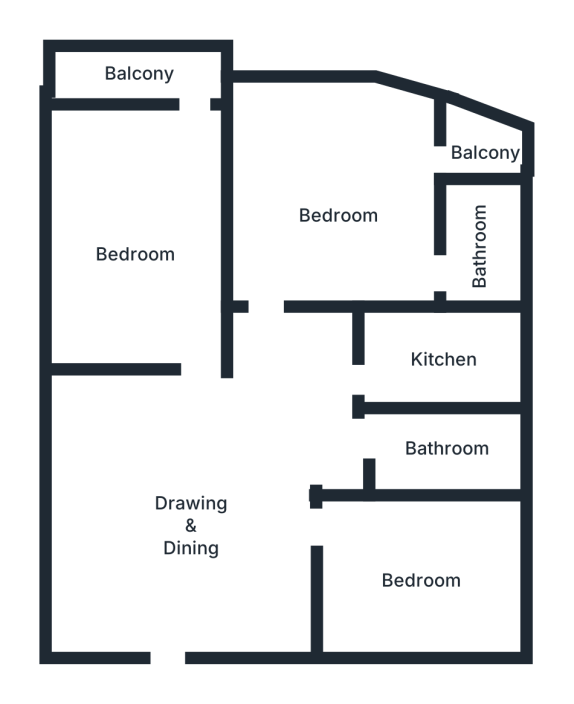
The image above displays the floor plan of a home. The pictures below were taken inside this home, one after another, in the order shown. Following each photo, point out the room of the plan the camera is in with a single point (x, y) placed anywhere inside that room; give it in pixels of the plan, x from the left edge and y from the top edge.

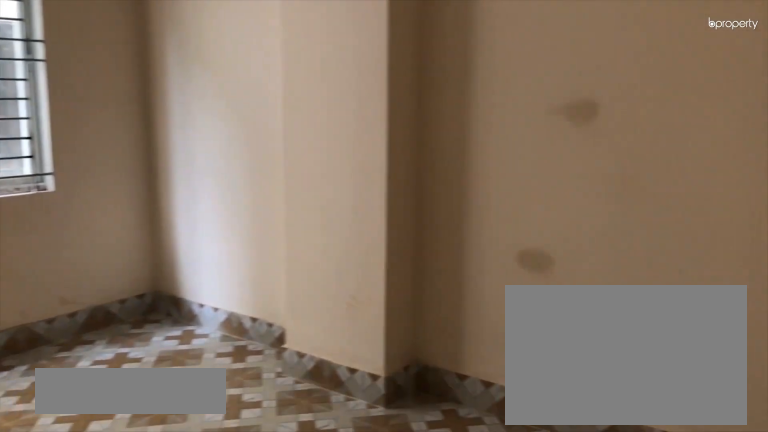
(424, 580)
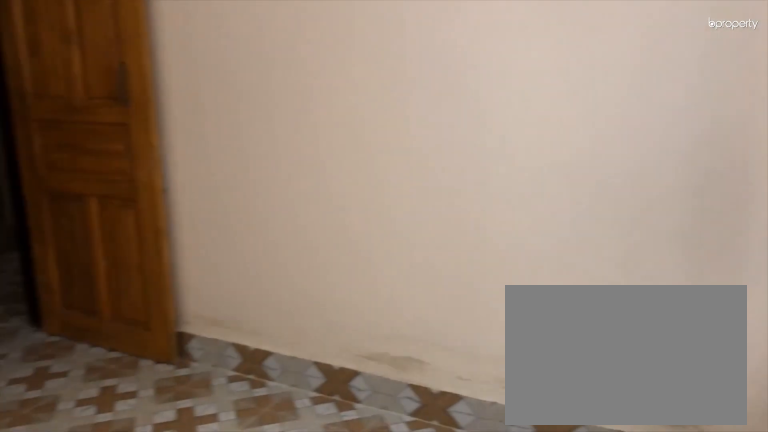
(424, 580)
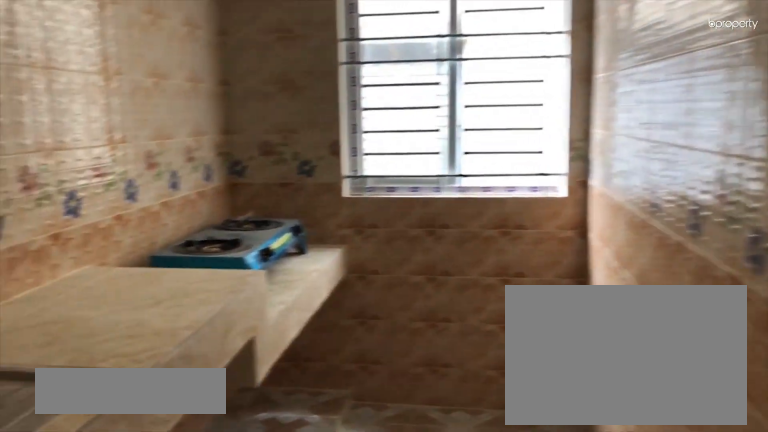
(444, 360)
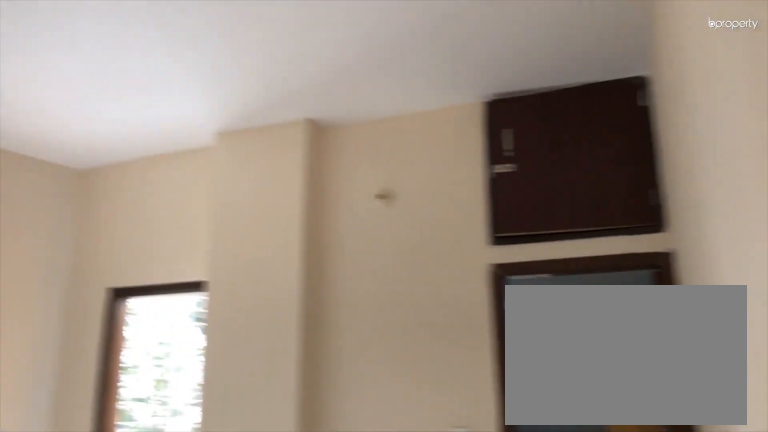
(345, 213)
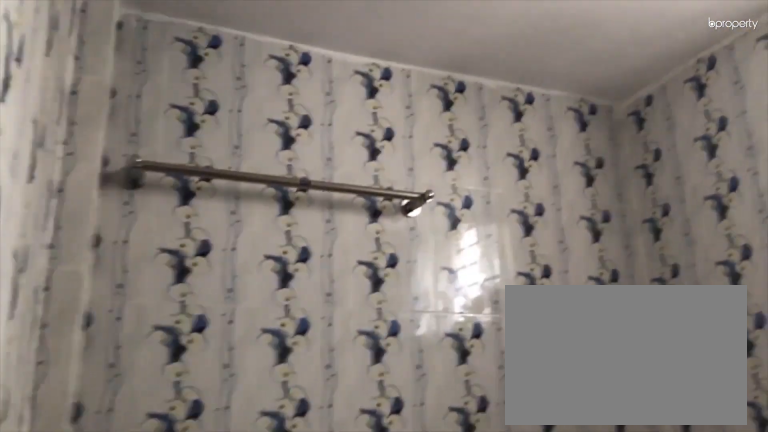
(477, 235)
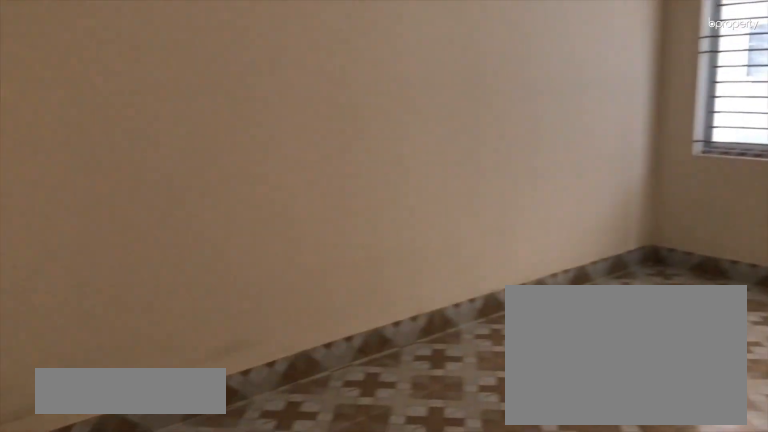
(125, 249)
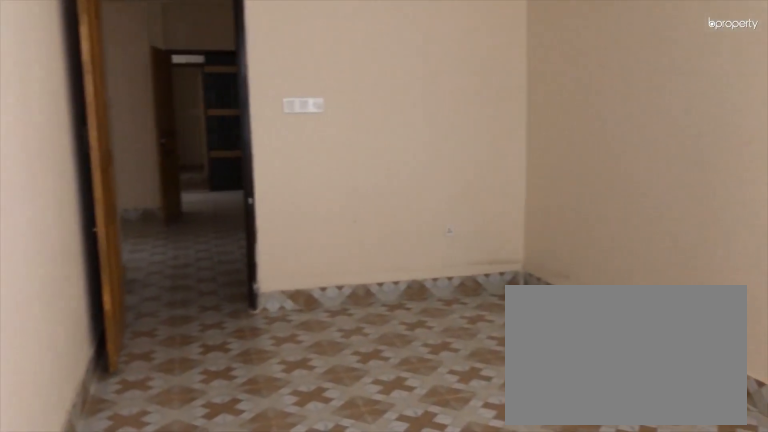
(125, 250)
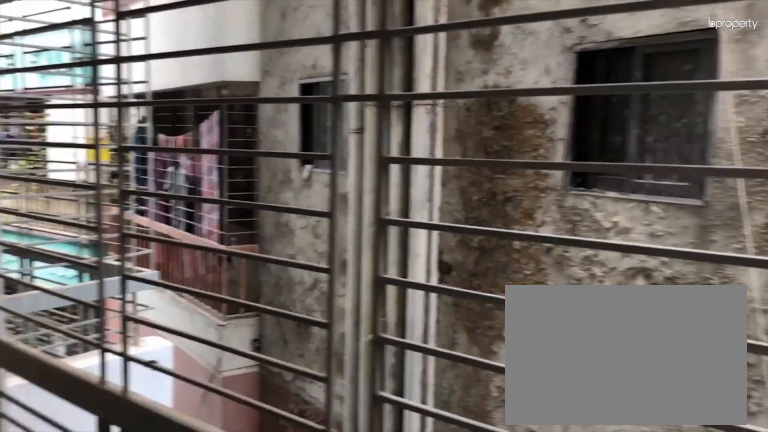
(138, 73)
